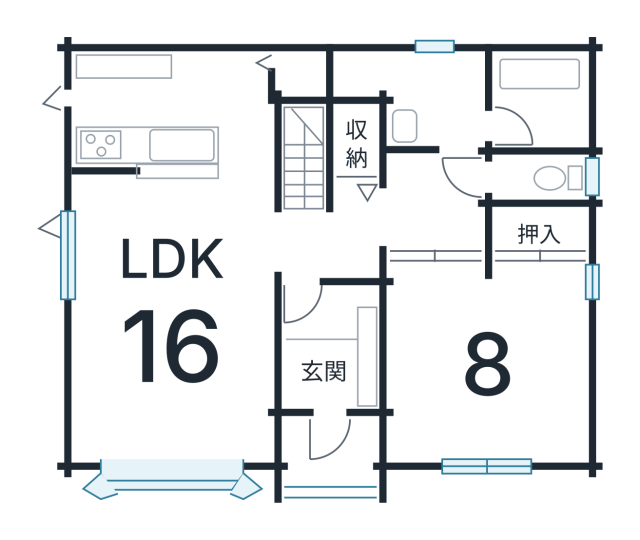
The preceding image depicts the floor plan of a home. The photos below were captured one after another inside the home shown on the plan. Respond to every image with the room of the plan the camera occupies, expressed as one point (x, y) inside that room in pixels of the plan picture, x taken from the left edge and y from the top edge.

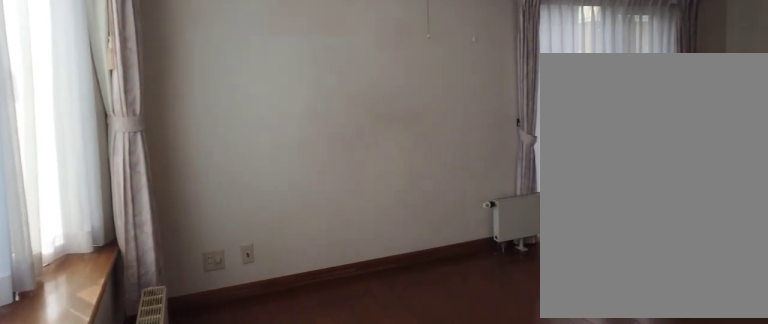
(188, 342)
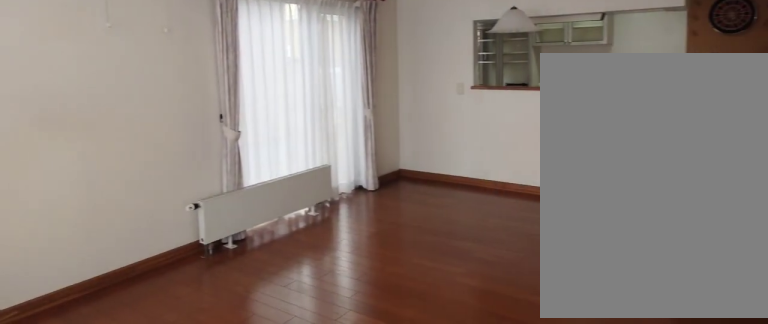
(188, 342)
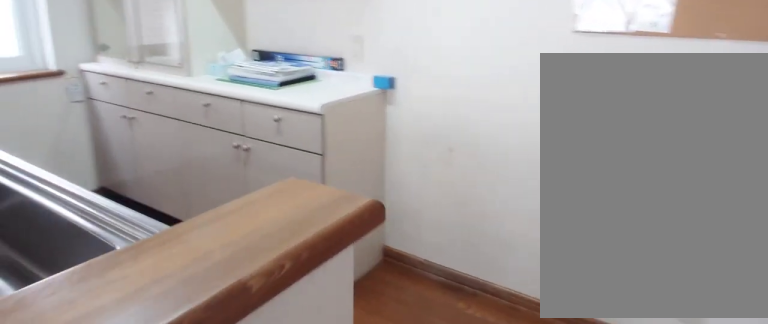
(160, 102)
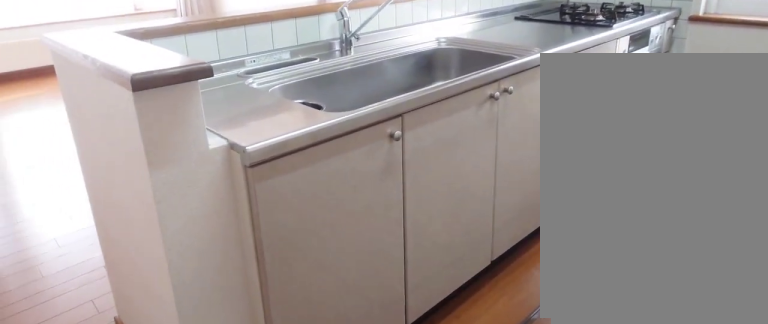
(160, 102)
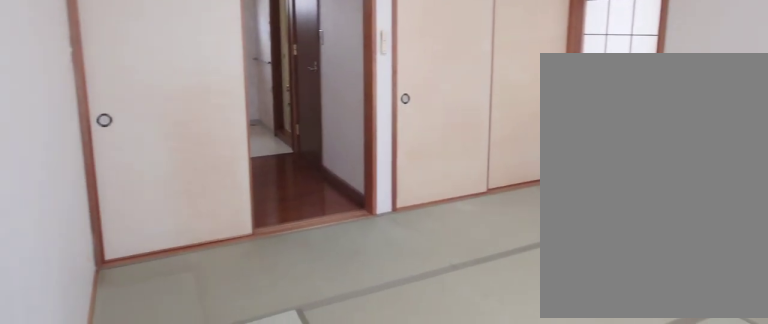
(486, 367)
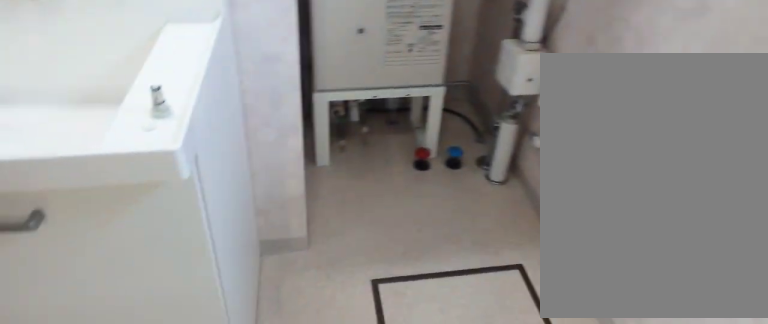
(427, 106)
